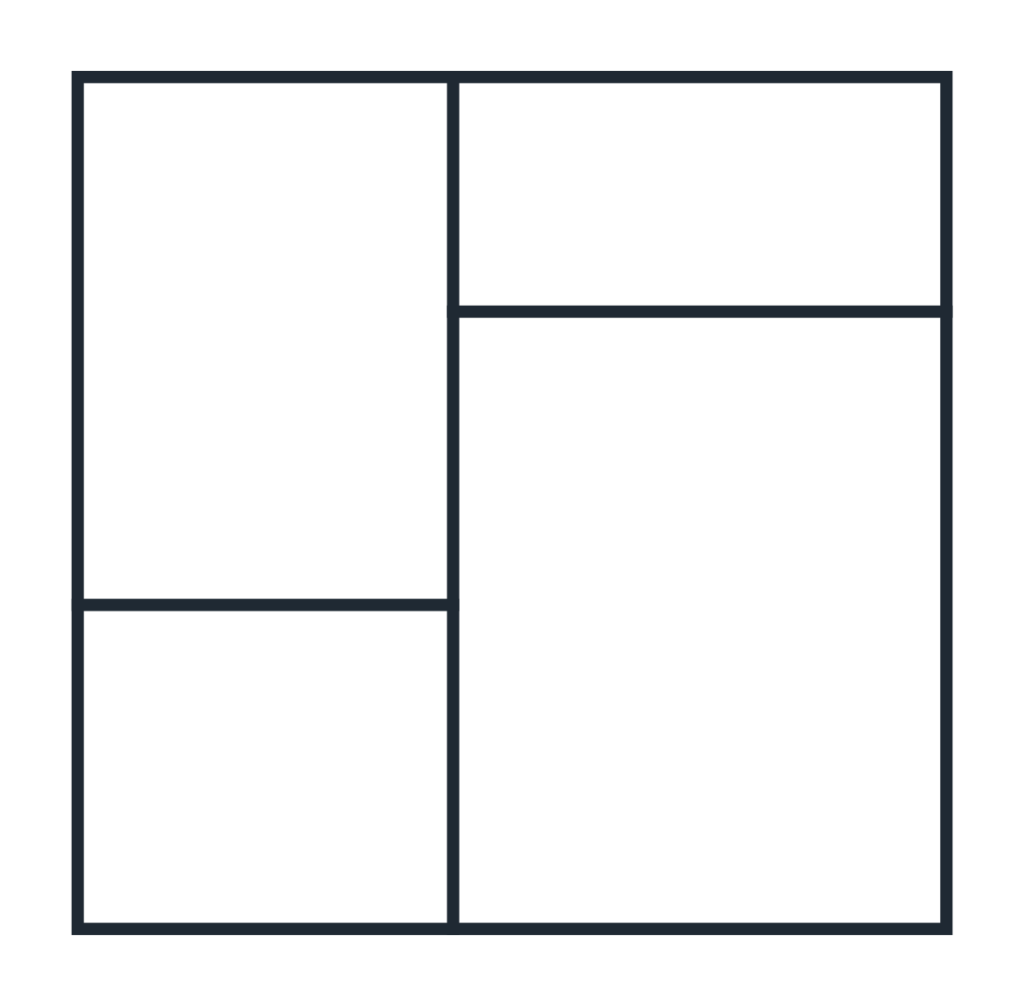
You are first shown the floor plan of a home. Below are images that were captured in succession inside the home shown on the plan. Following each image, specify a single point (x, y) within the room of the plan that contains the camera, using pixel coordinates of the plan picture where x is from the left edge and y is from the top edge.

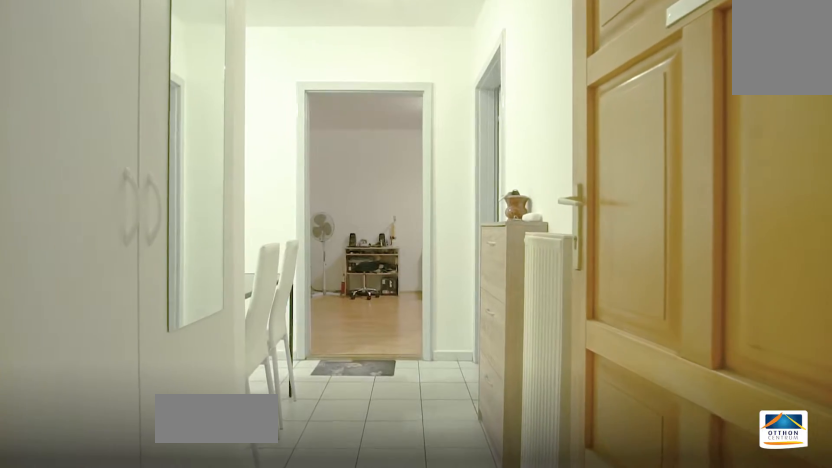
(769, 431)
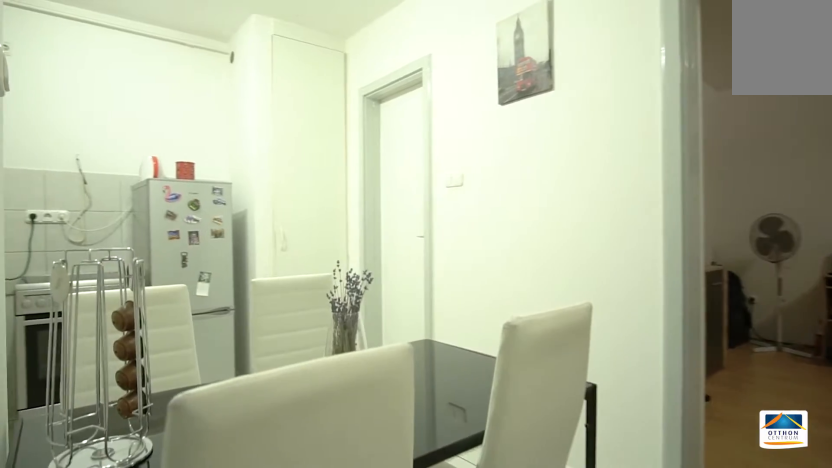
(768, 433)
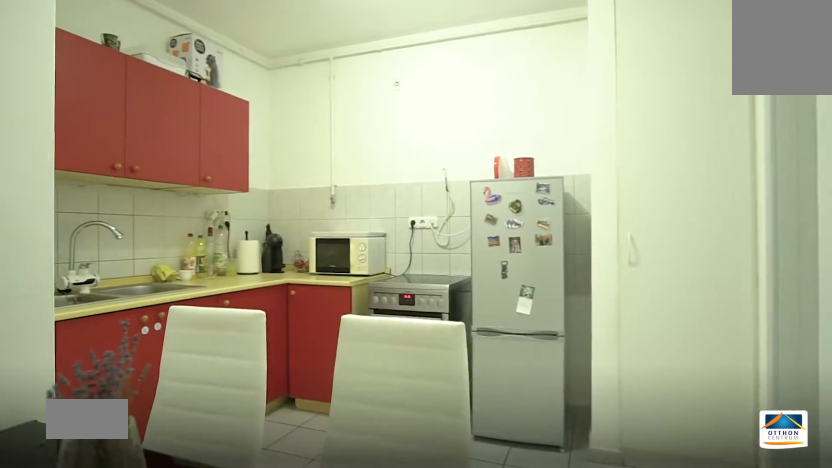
(691, 598)
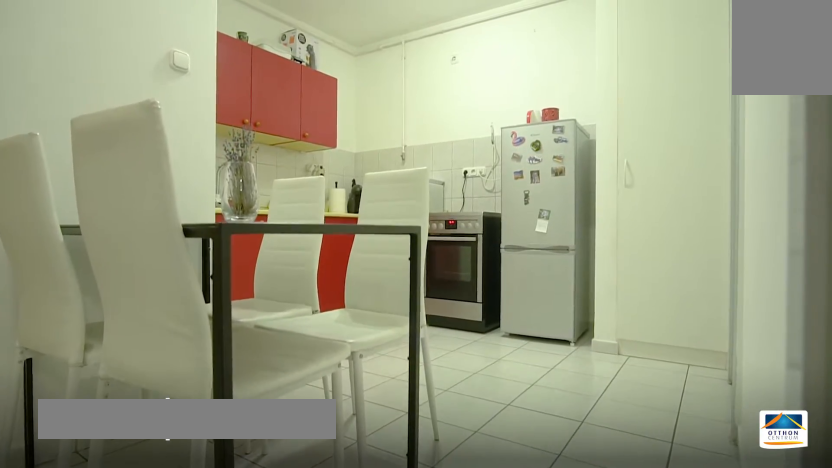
(691, 599)
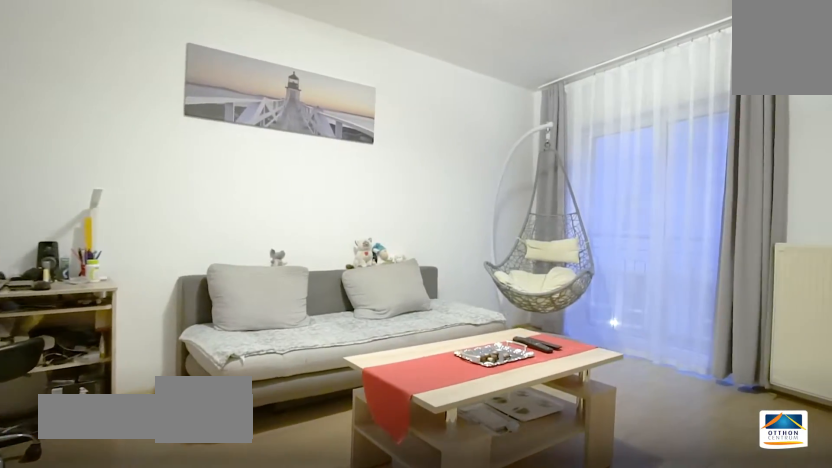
(310, 358)
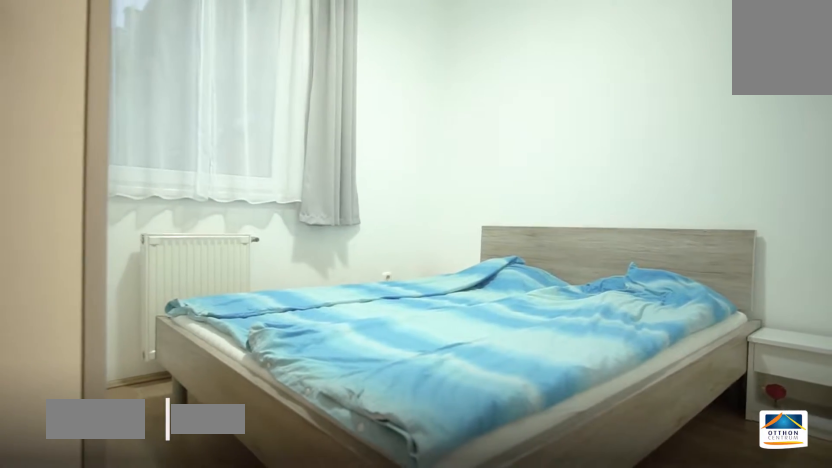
(702, 198)
